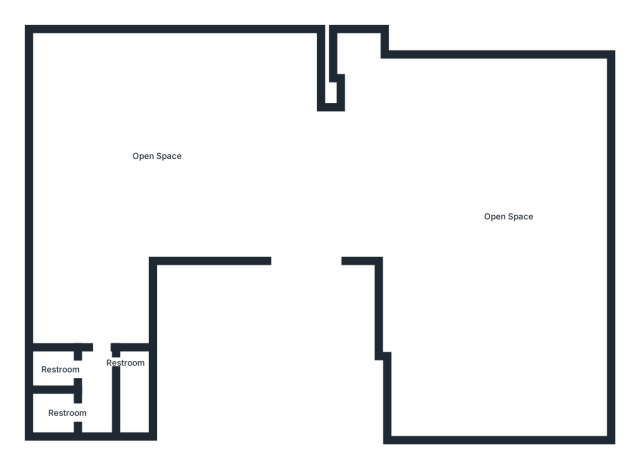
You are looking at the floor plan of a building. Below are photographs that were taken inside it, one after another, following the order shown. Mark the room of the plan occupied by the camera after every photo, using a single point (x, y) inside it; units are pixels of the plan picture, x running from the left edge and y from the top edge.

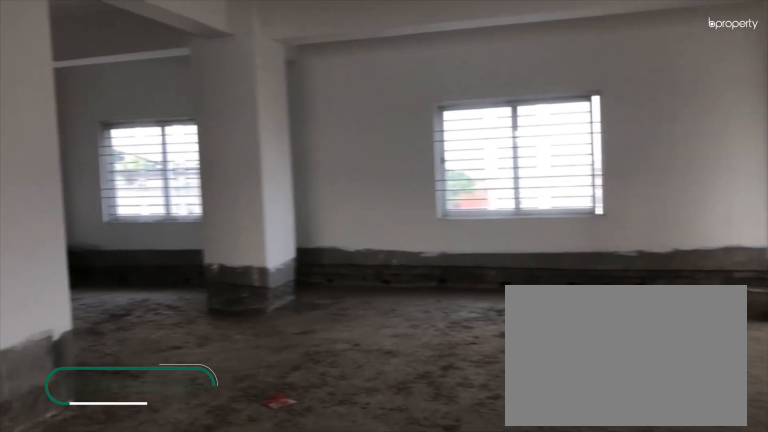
(150, 168)
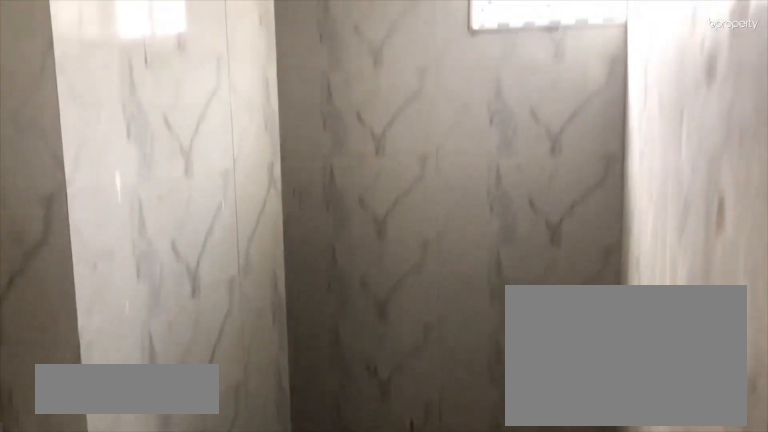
(98, 361)
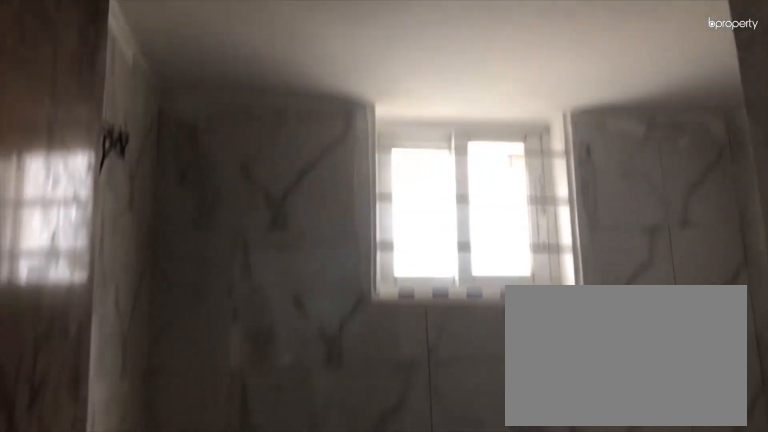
(98, 361)
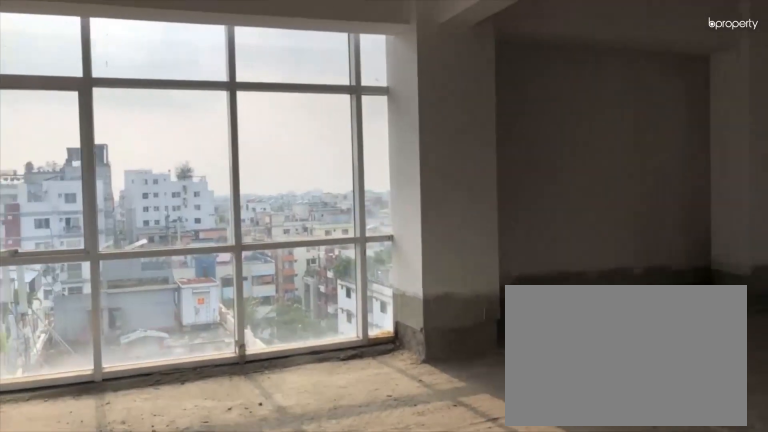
(471, 192)
